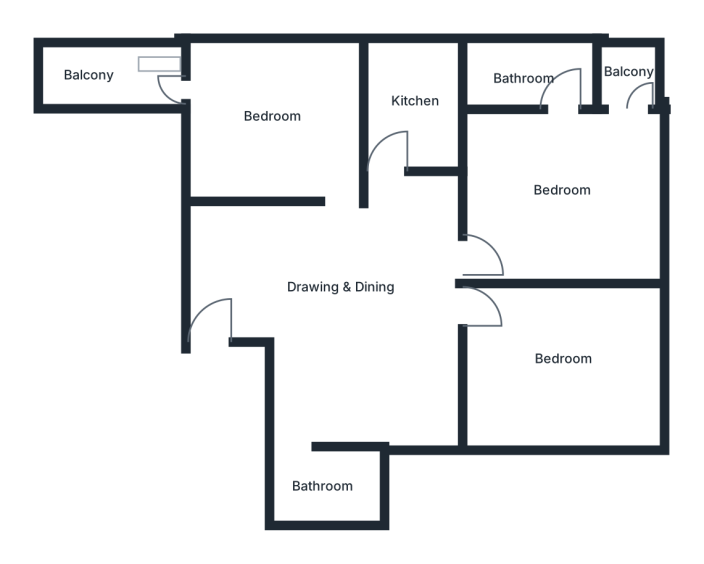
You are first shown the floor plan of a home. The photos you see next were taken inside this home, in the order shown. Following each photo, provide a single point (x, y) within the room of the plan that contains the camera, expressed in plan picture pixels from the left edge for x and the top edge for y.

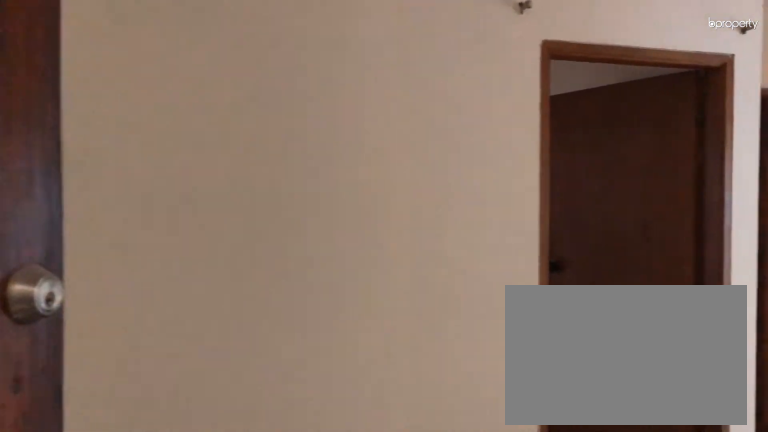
(339, 287)
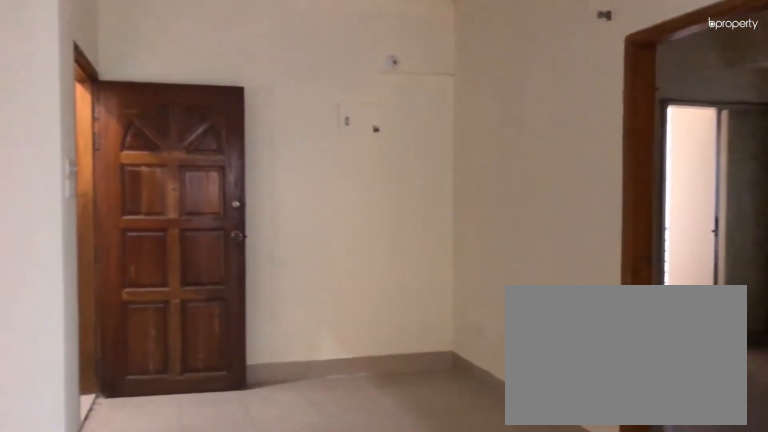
(339, 287)
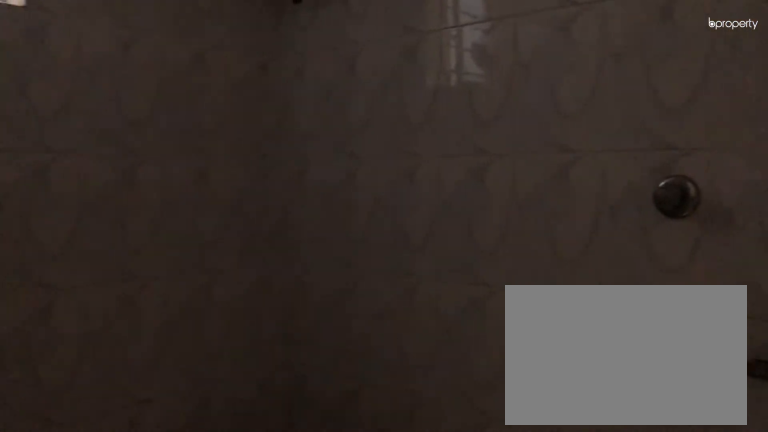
(323, 486)
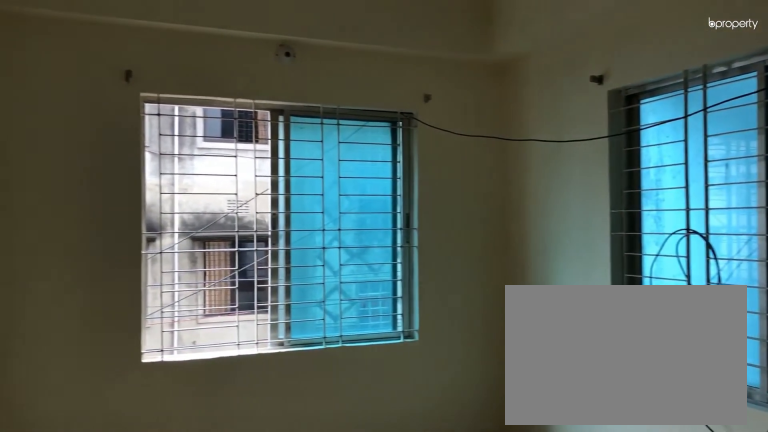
(565, 360)
